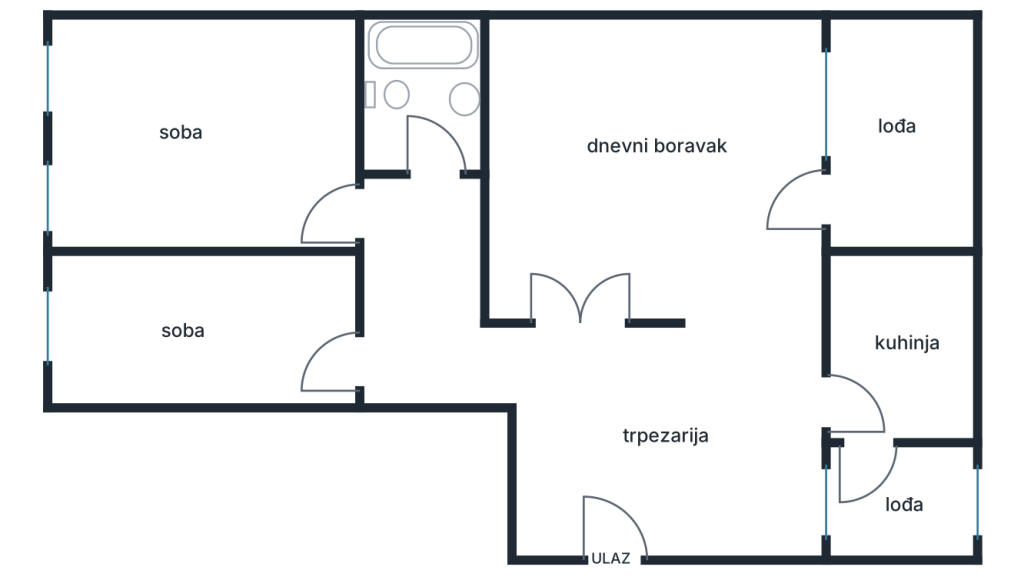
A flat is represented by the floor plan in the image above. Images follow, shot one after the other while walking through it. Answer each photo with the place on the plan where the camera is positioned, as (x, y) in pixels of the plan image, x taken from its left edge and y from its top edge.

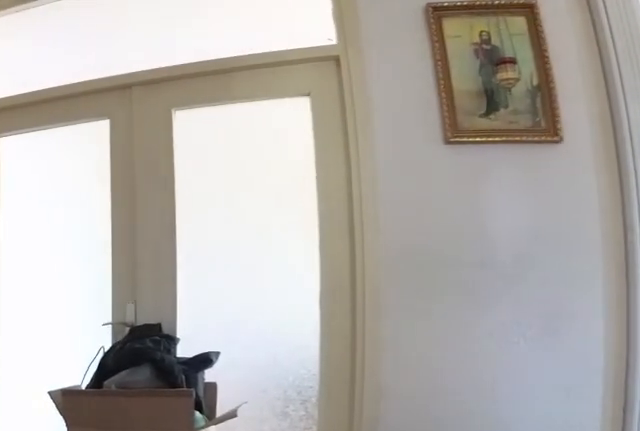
(620, 528)
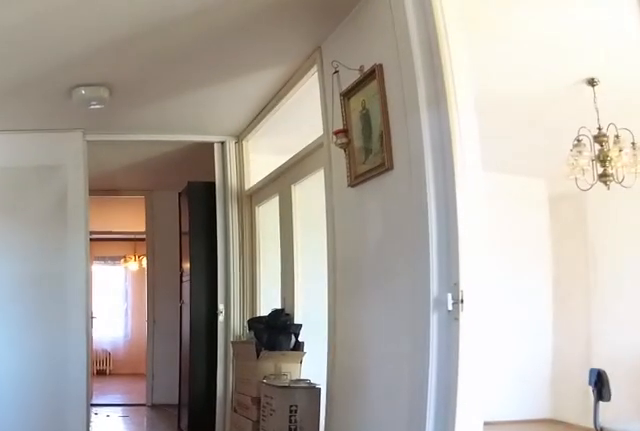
(824, 413)
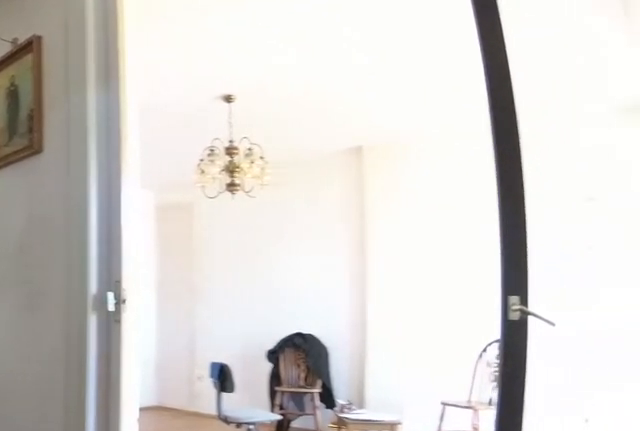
(790, 425)
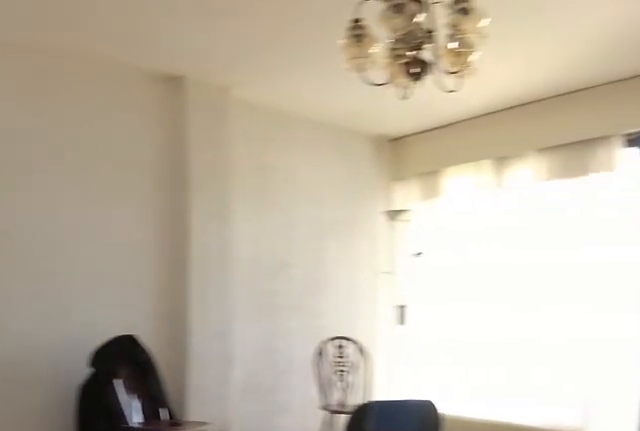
(545, 291)
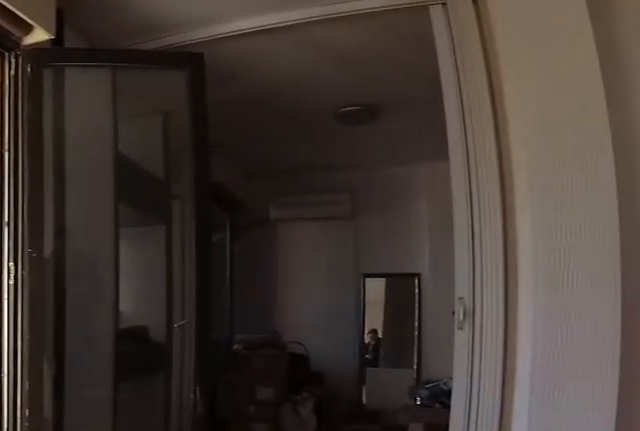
(717, 116)
